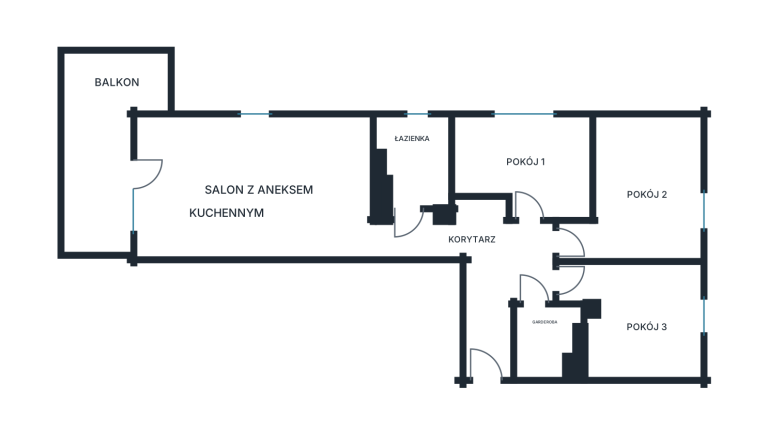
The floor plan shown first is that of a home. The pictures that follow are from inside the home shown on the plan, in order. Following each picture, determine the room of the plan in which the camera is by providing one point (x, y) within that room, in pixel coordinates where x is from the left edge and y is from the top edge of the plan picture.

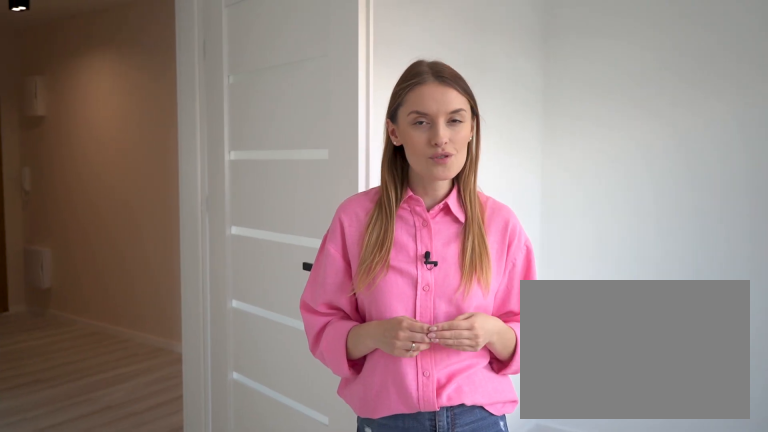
(527, 161)
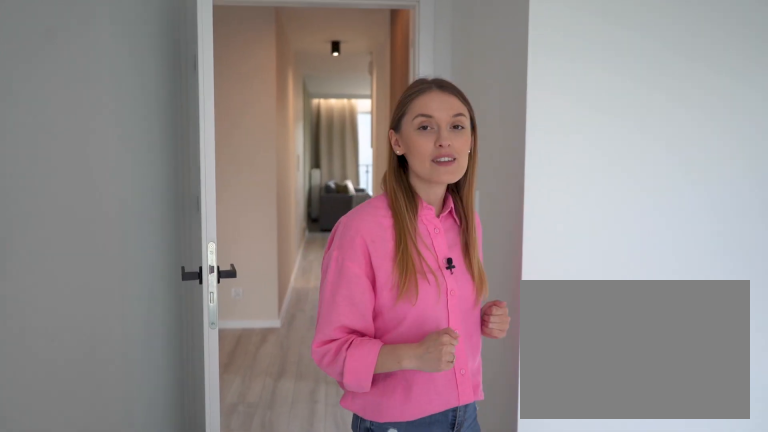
(644, 192)
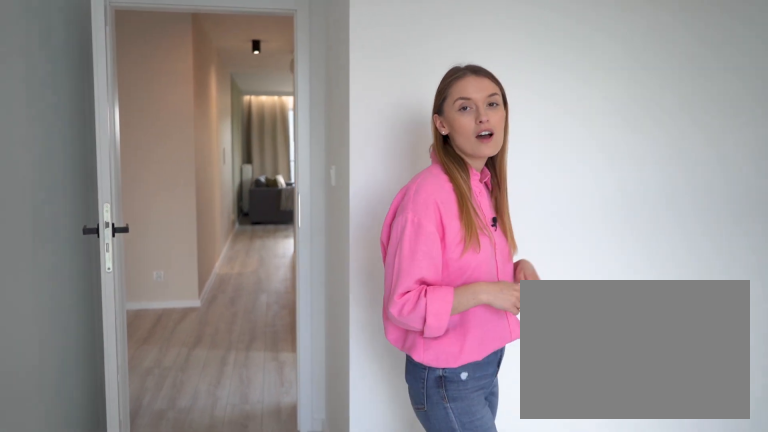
(644, 192)
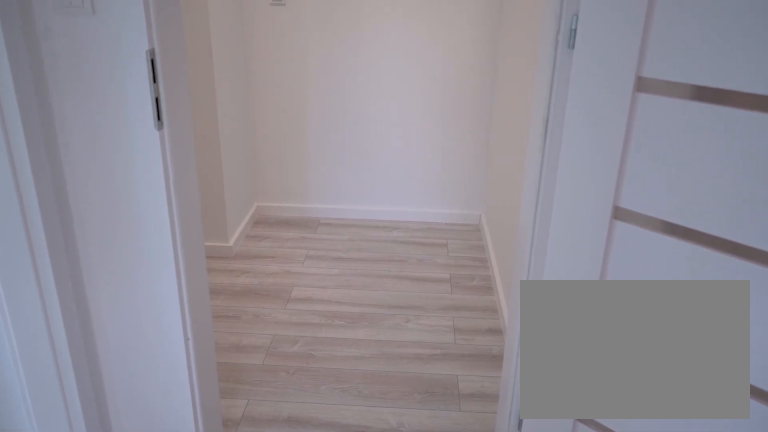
(545, 338)
